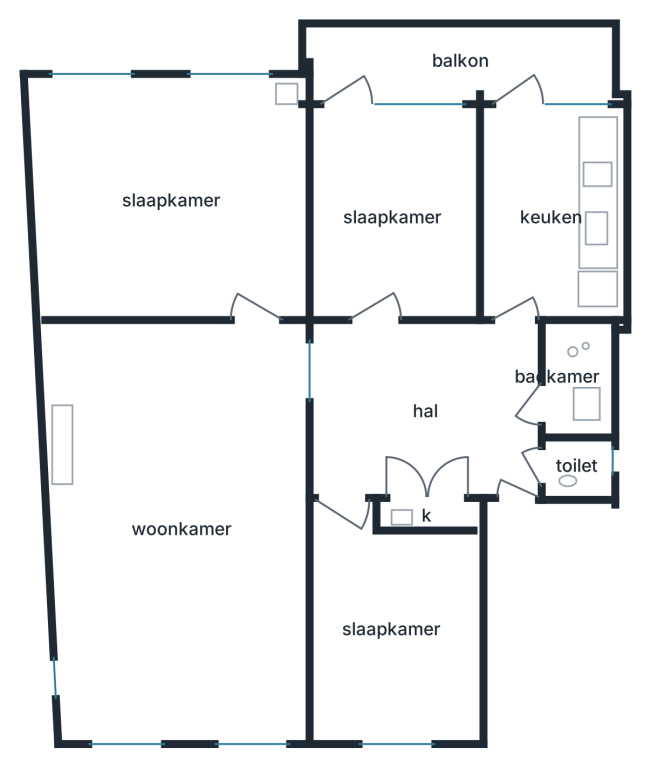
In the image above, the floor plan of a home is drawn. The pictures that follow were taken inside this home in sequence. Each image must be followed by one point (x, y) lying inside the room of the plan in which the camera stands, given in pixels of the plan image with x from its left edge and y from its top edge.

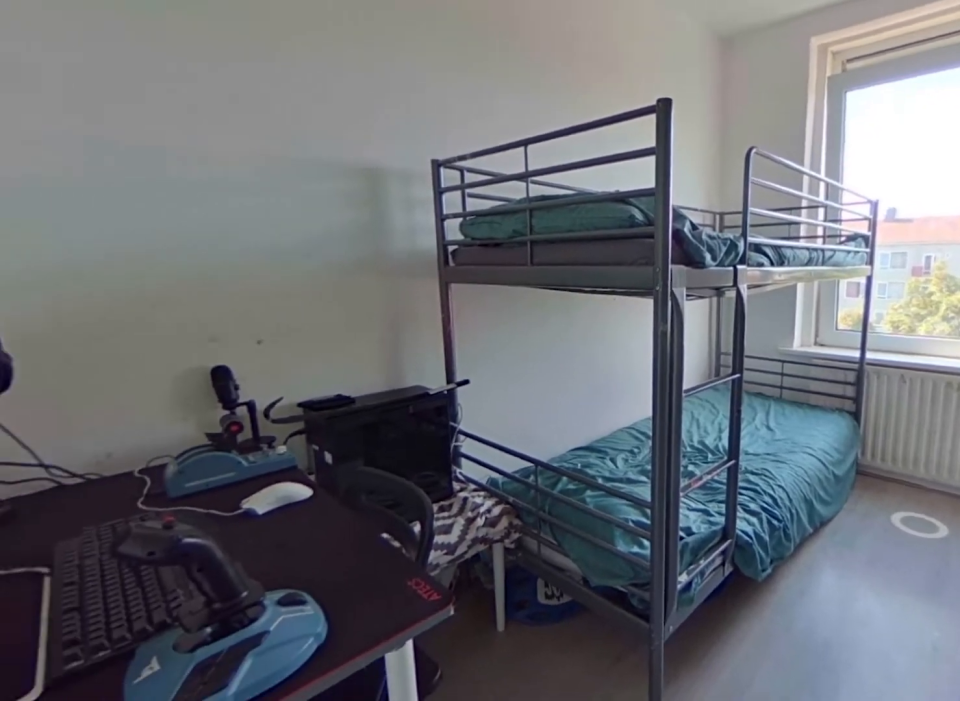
(392, 630)
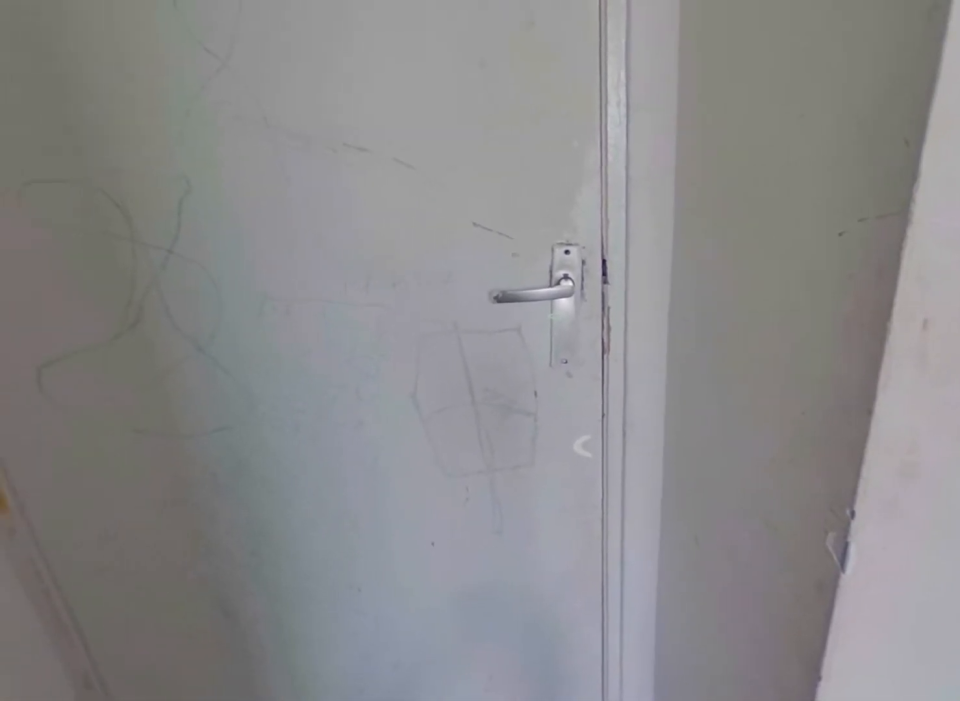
(392, 630)
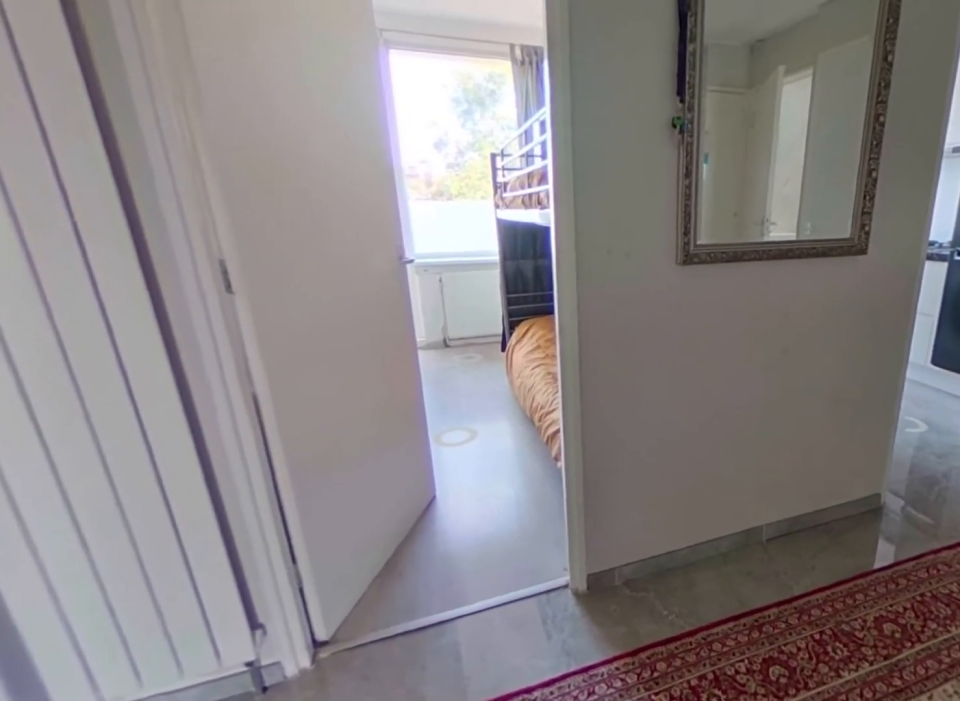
(423, 405)
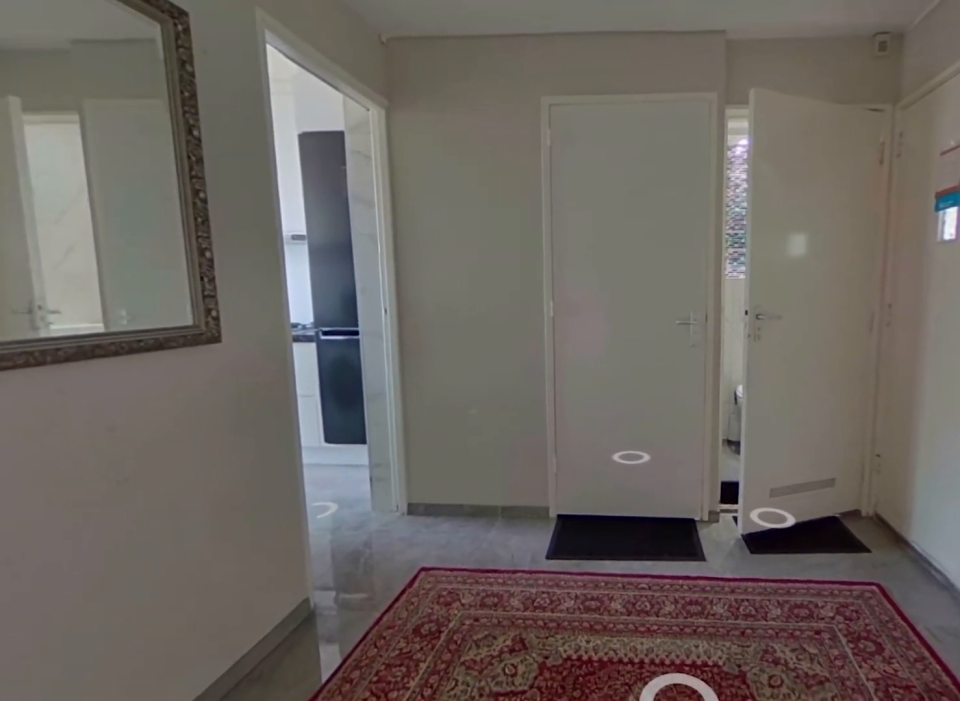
(423, 405)
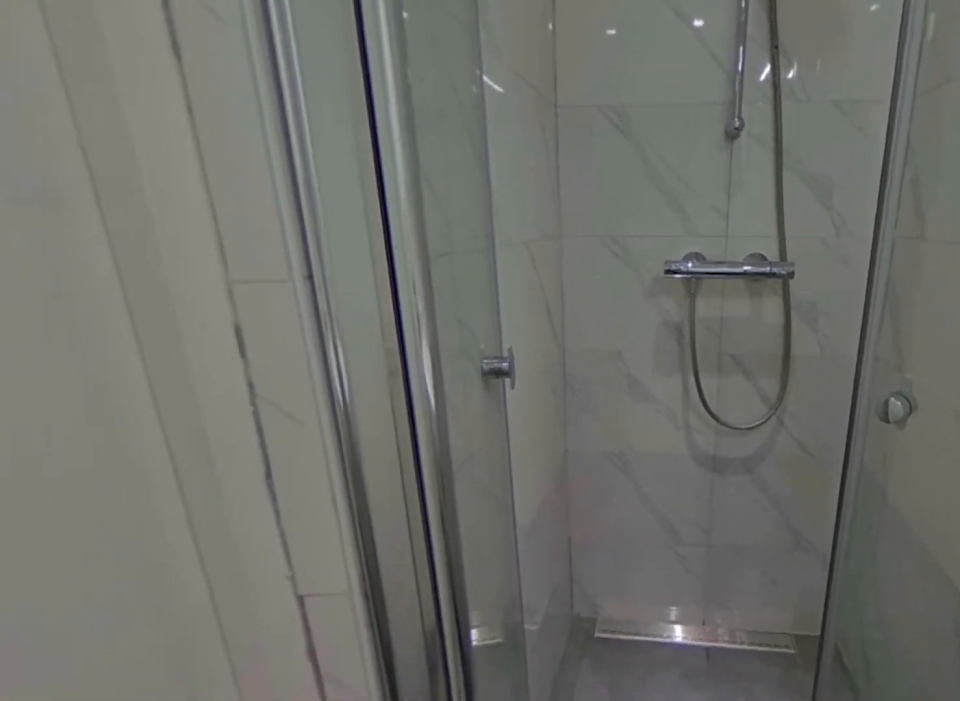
(575, 378)
